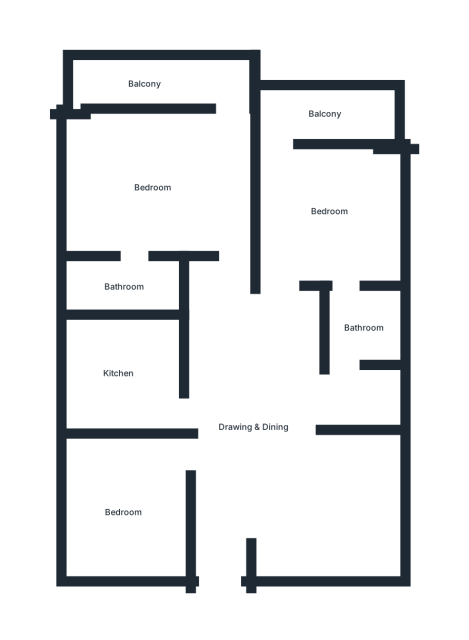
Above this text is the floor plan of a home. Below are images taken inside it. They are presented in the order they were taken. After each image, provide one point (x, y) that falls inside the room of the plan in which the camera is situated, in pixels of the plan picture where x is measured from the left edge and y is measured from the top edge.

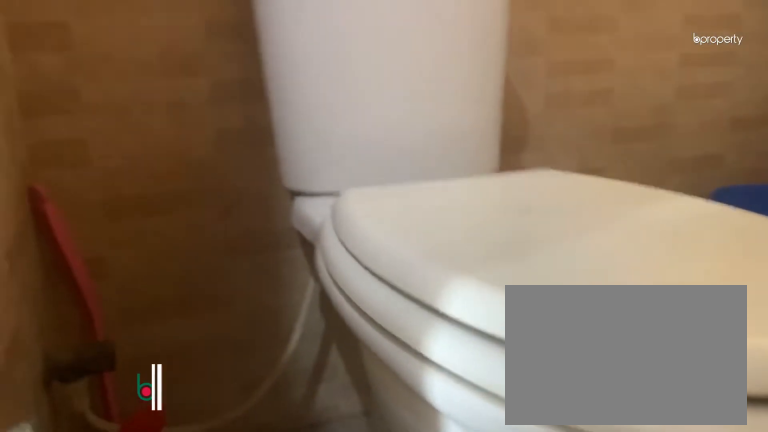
(363, 331)
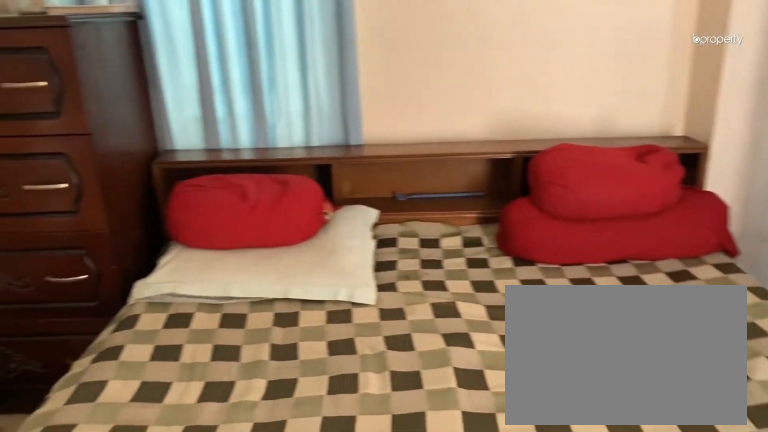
(157, 180)
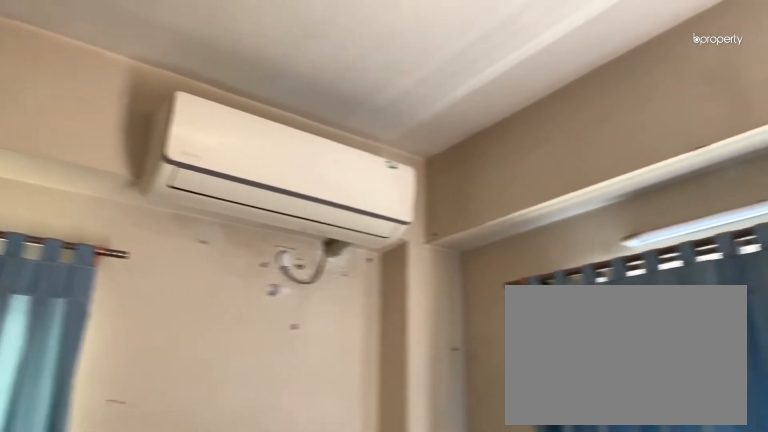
(157, 180)
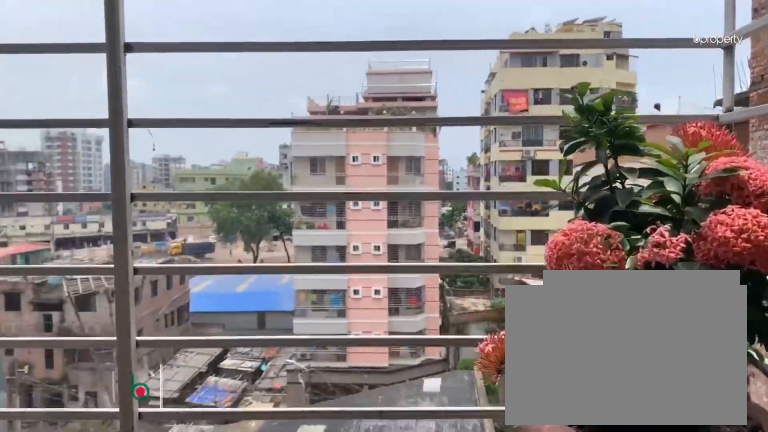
(174, 86)
